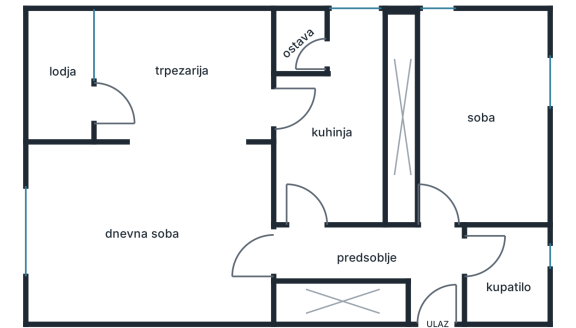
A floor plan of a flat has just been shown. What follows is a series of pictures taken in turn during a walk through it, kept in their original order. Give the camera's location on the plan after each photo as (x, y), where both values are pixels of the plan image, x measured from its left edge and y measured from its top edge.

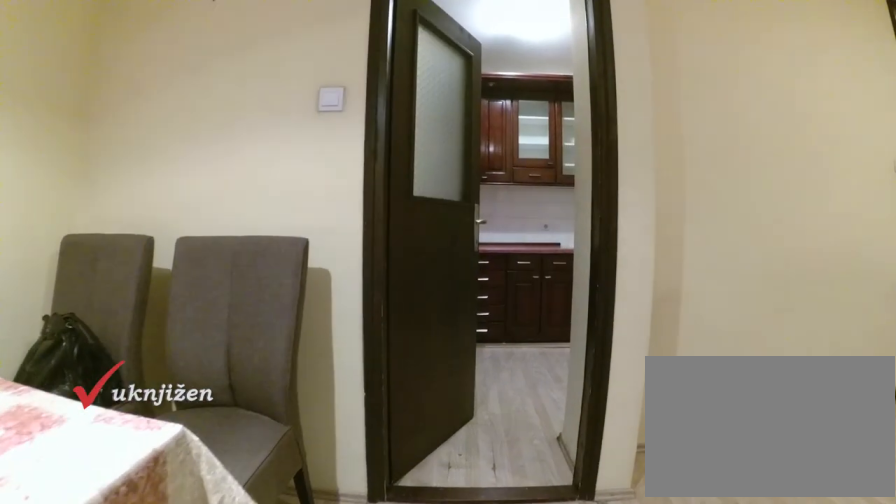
(182, 105)
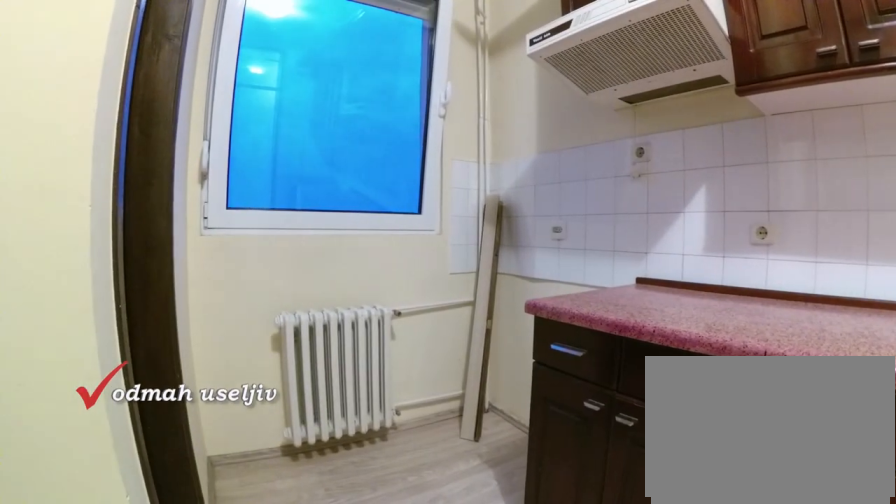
(343, 116)
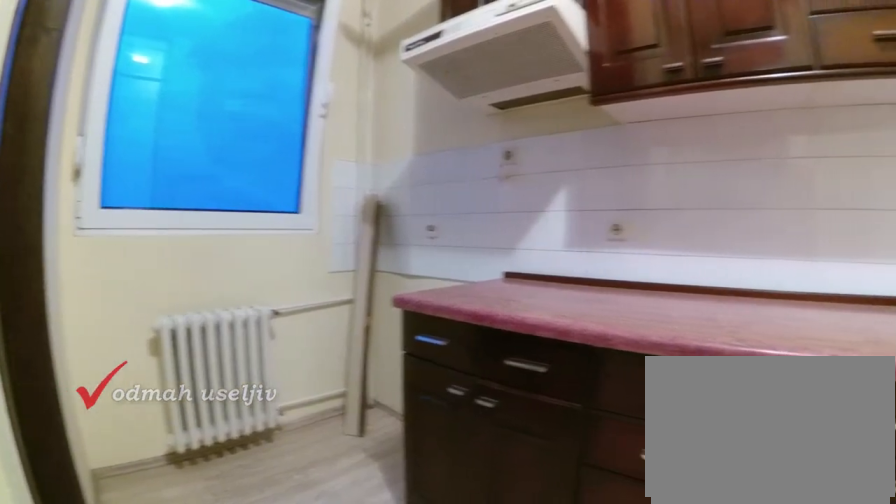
(340, 114)
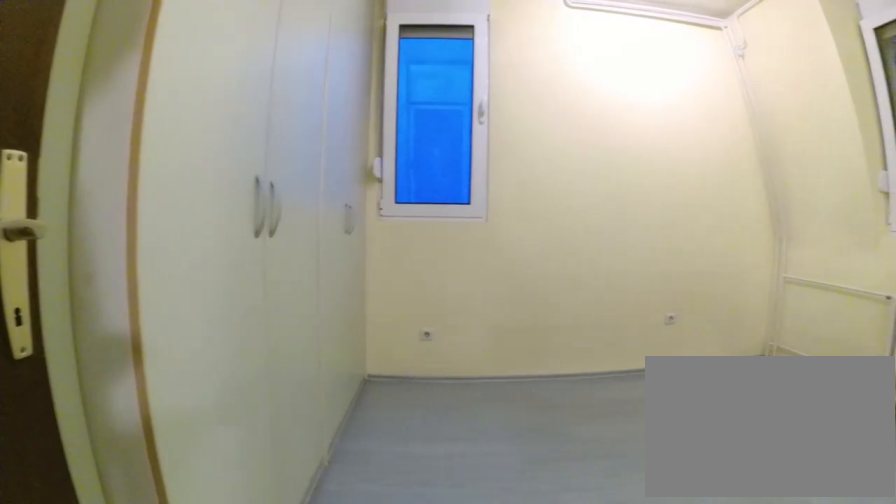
(435, 227)
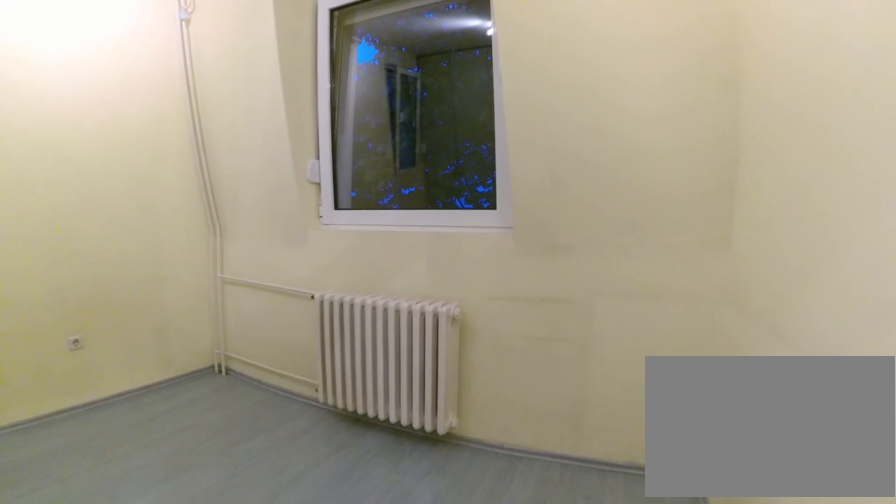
(476, 213)
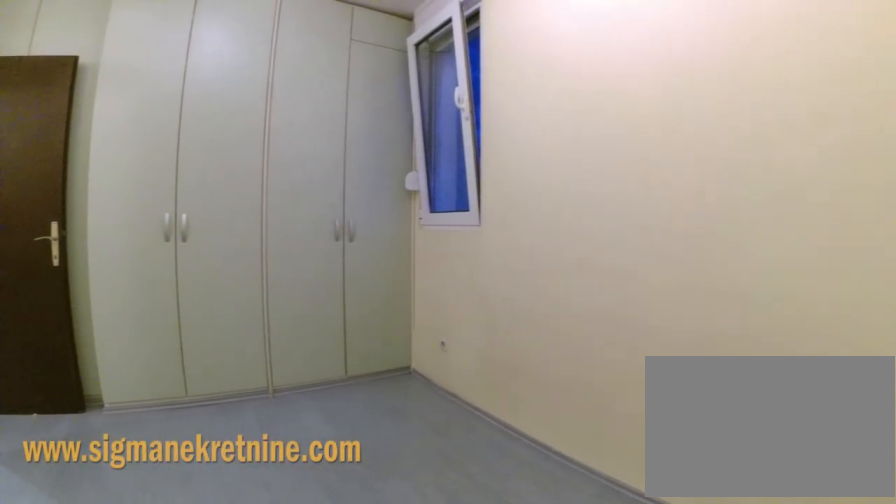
(529, 176)
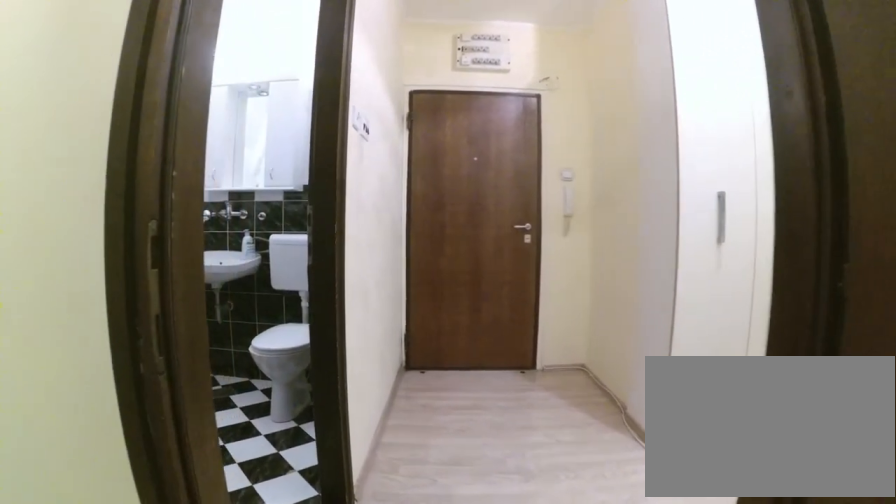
(456, 195)
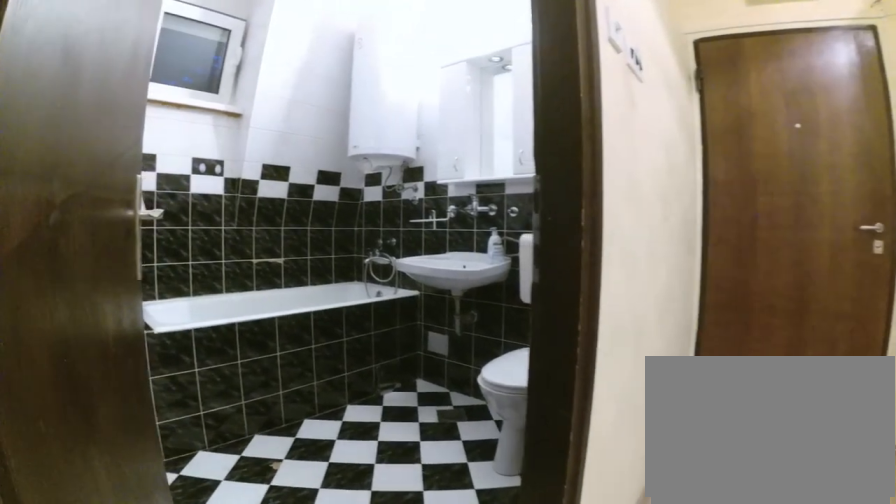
(447, 228)
